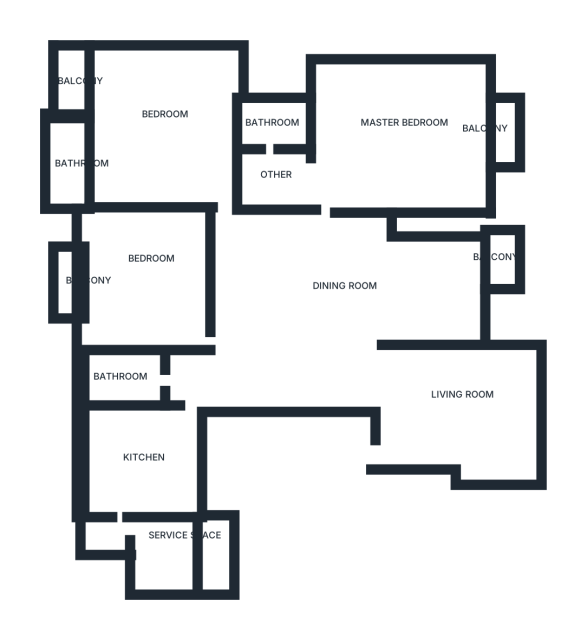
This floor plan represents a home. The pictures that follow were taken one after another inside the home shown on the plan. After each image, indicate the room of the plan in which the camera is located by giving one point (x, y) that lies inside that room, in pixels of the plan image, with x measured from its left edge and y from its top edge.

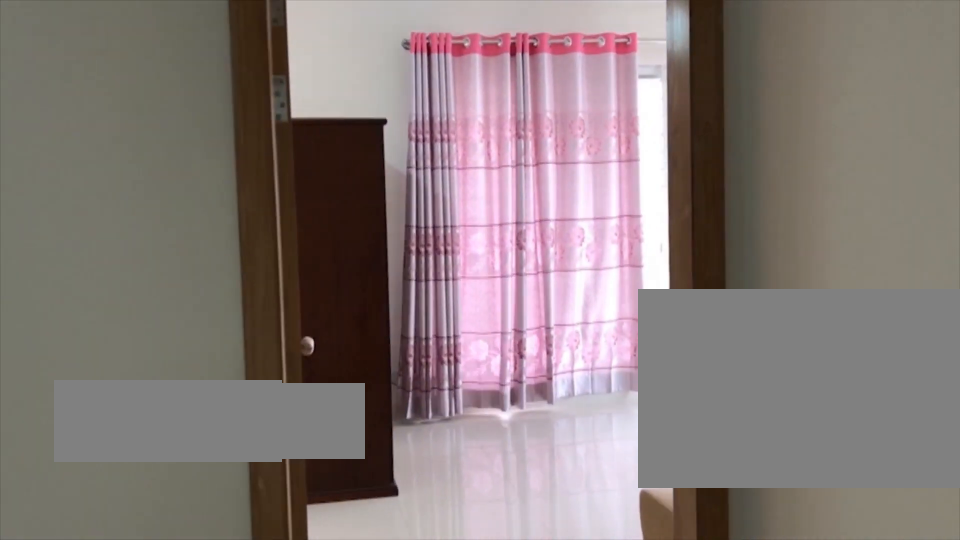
(321, 257)
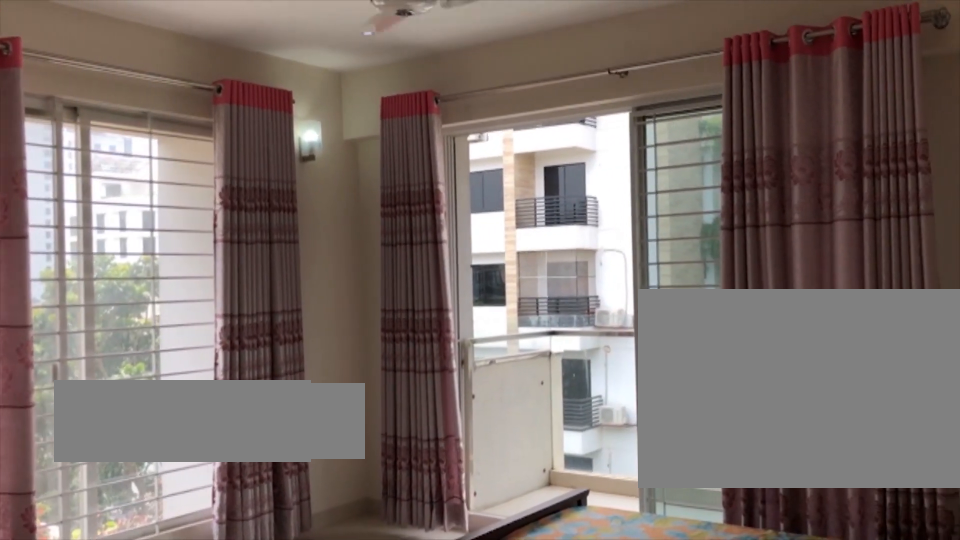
(386, 152)
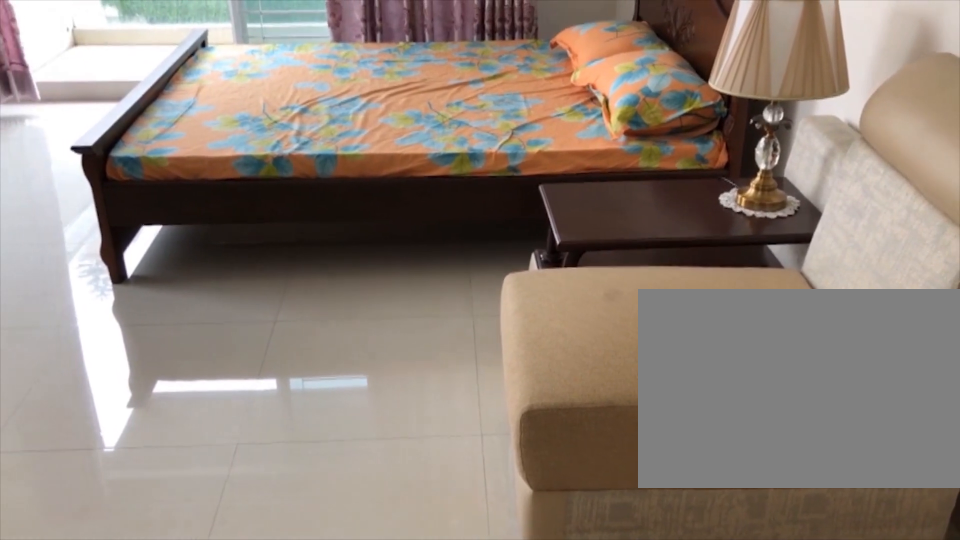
(386, 152)
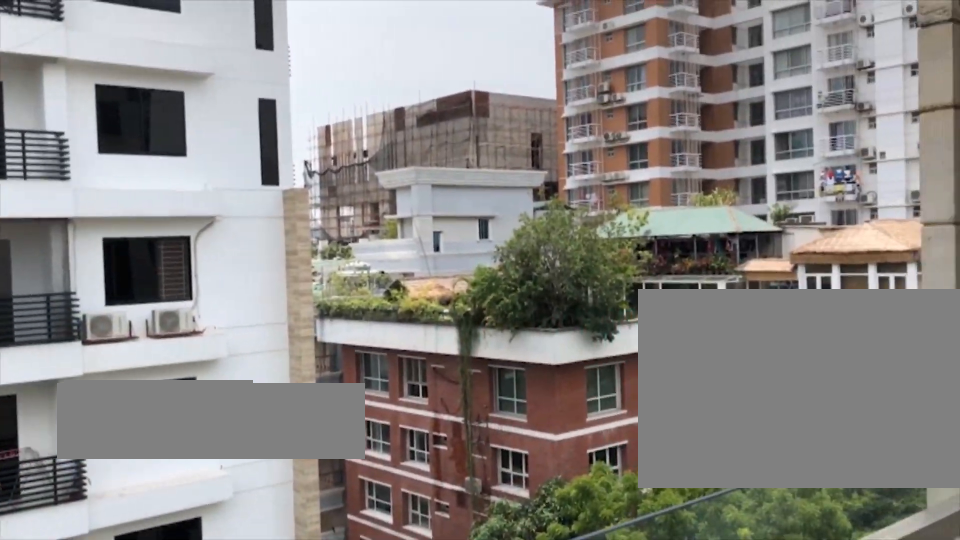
(497, 126)
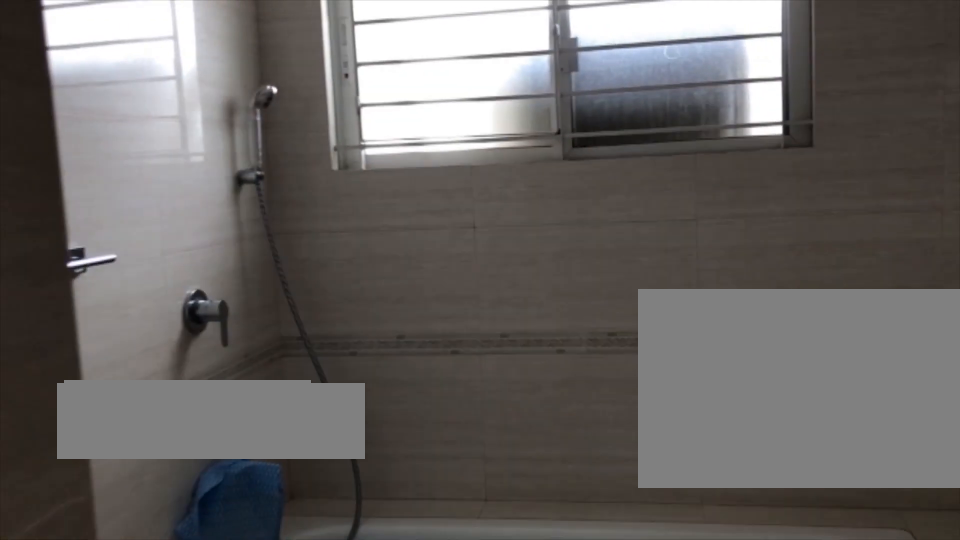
(275, 123)
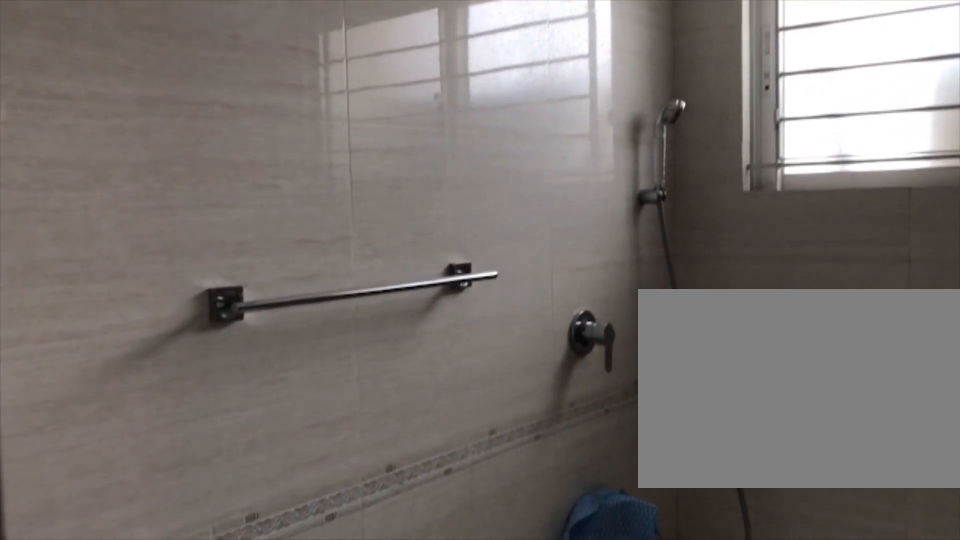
(275, 123)
